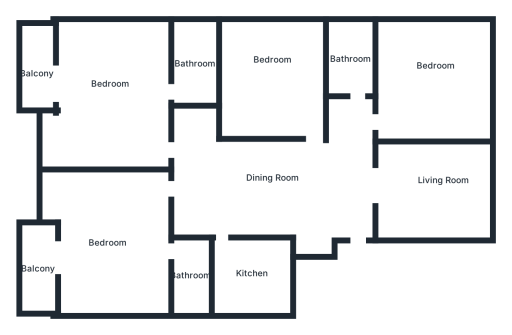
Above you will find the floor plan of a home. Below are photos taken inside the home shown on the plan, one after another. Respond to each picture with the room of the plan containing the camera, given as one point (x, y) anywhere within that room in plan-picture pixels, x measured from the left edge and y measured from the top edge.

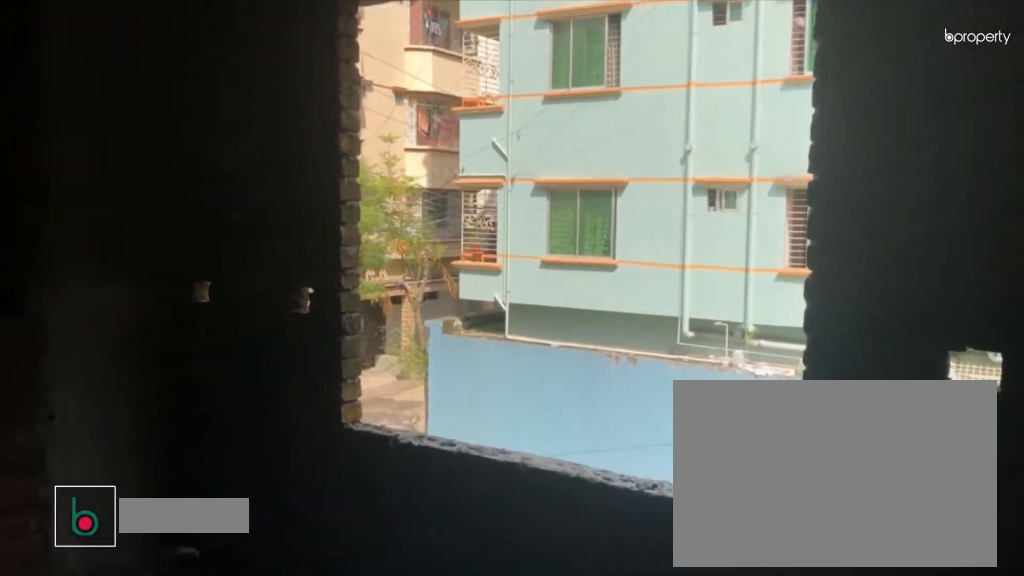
(274, 64)
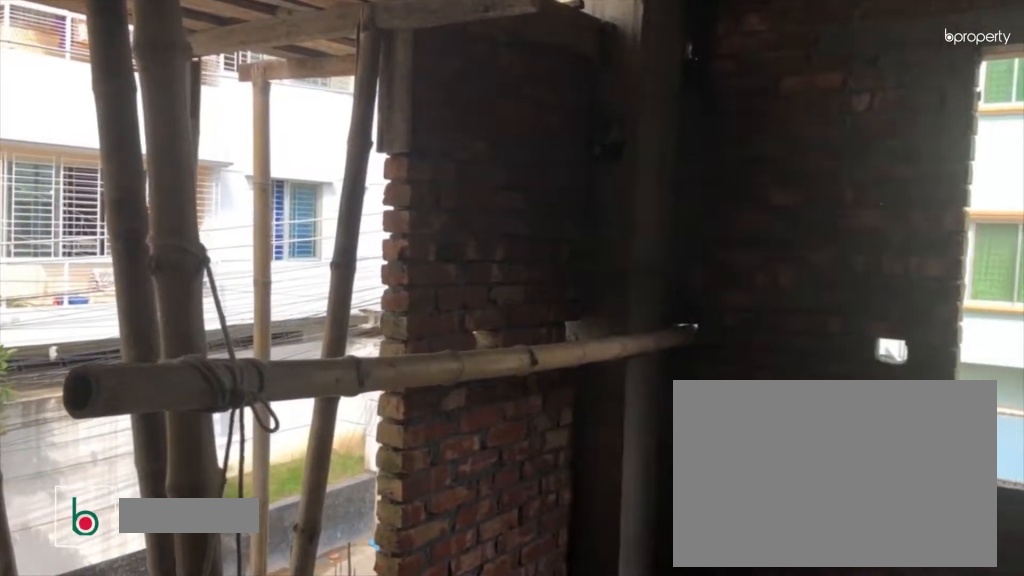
(114, 83)
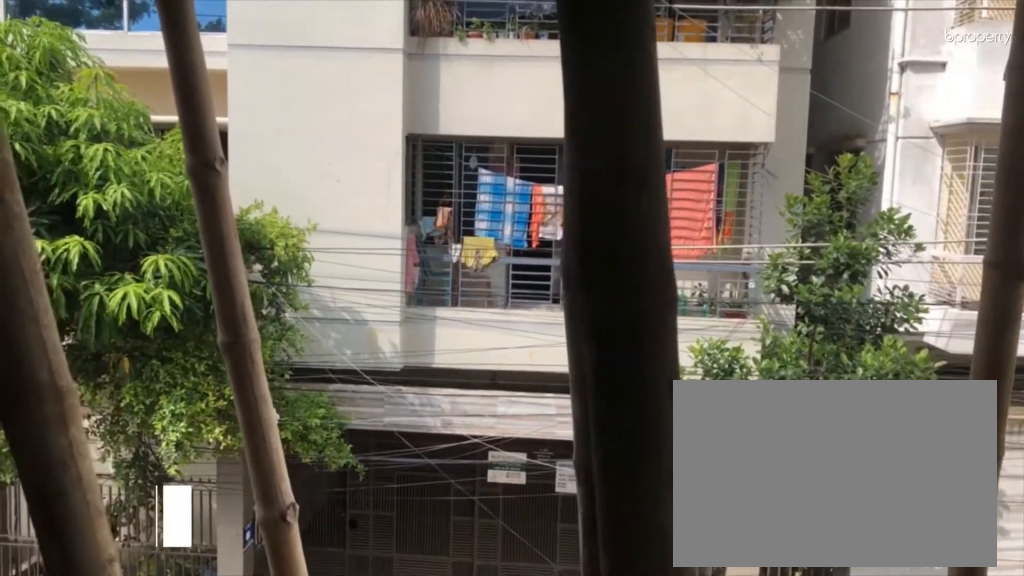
(40, 67)
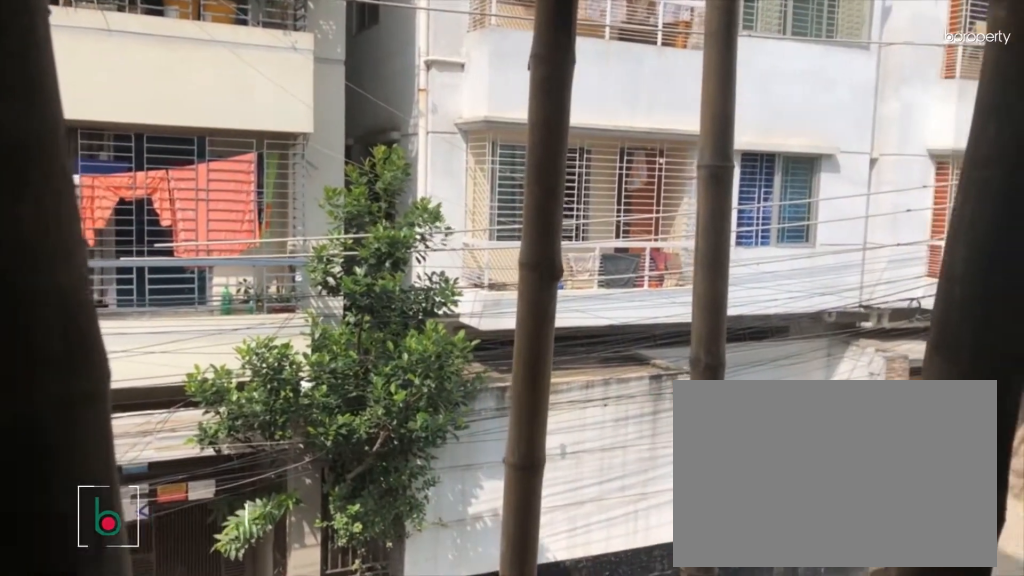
(40, 67)
